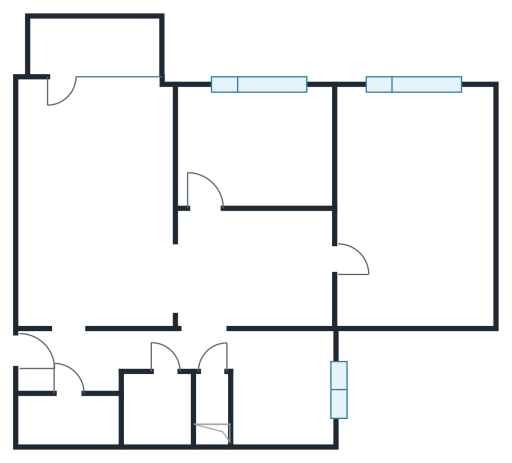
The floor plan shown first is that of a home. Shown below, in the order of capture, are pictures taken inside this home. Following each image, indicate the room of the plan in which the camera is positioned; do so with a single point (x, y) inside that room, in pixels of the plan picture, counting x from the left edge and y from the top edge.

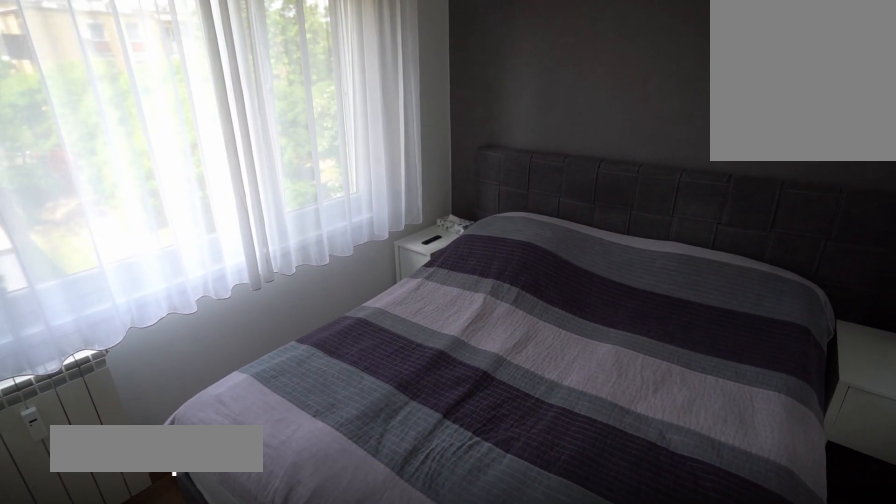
(263, 143)
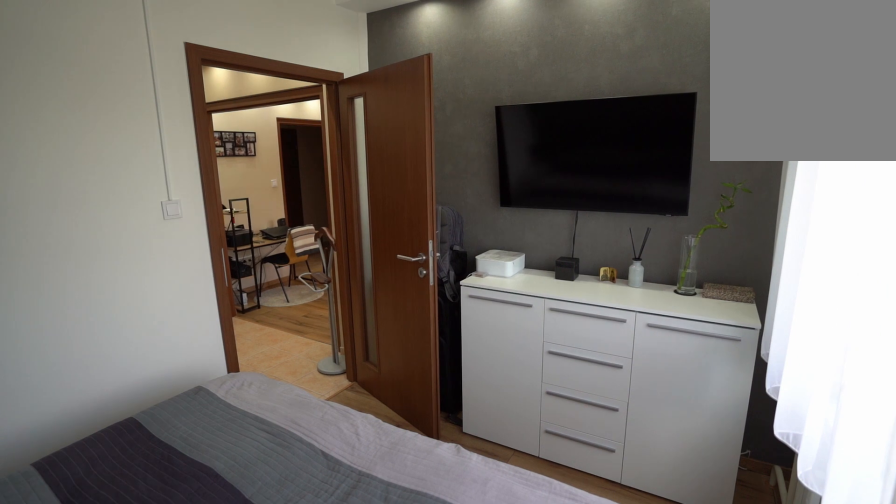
(263, 142)
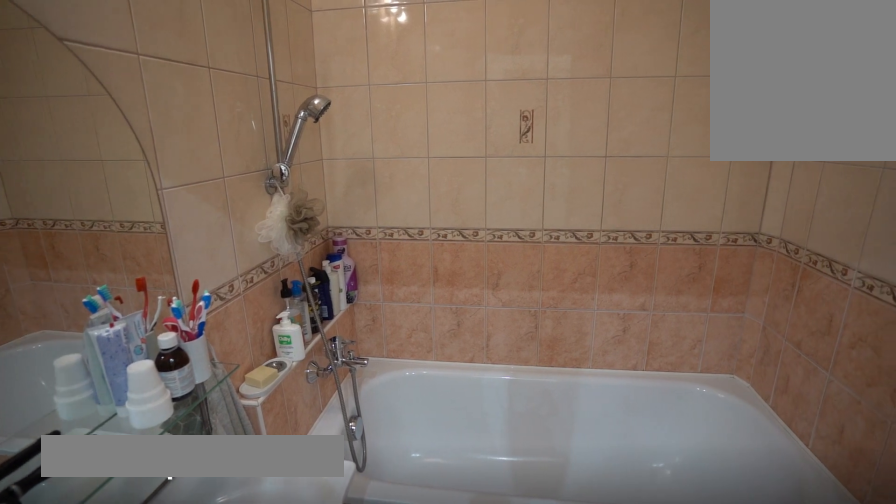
(146, 401)
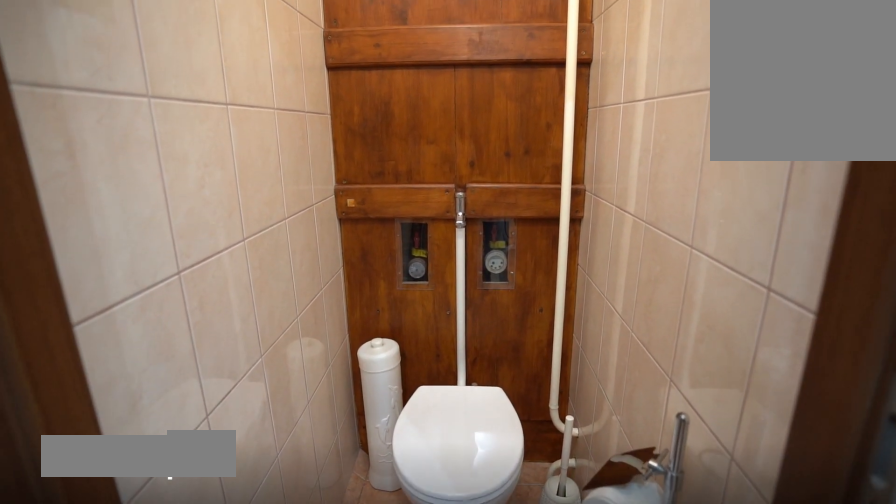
(212, 401)
